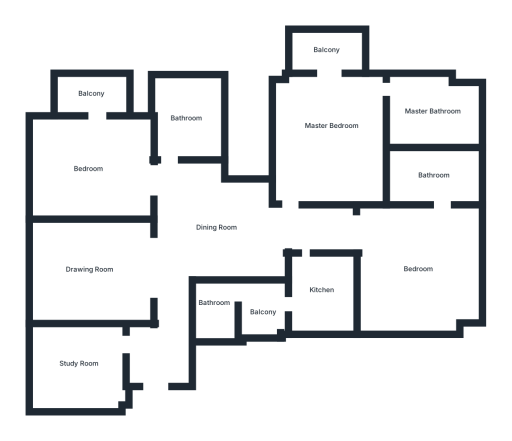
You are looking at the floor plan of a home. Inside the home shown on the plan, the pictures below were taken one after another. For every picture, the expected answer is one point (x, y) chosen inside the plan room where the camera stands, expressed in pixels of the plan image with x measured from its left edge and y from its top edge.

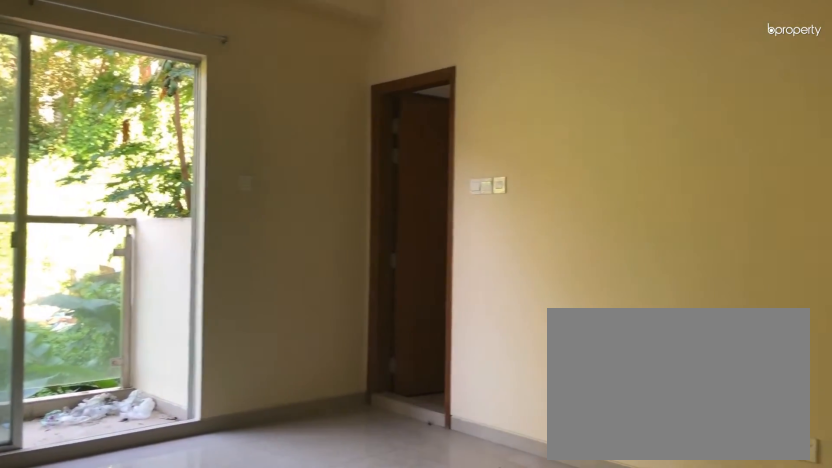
(333, 126)
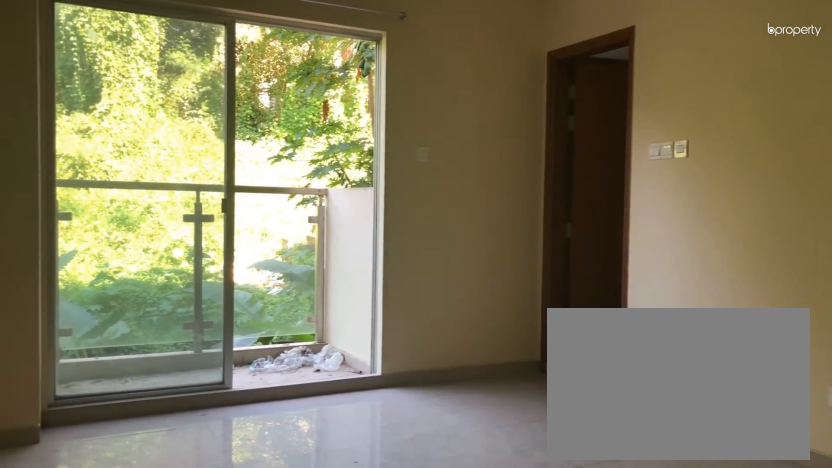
(333, 126)
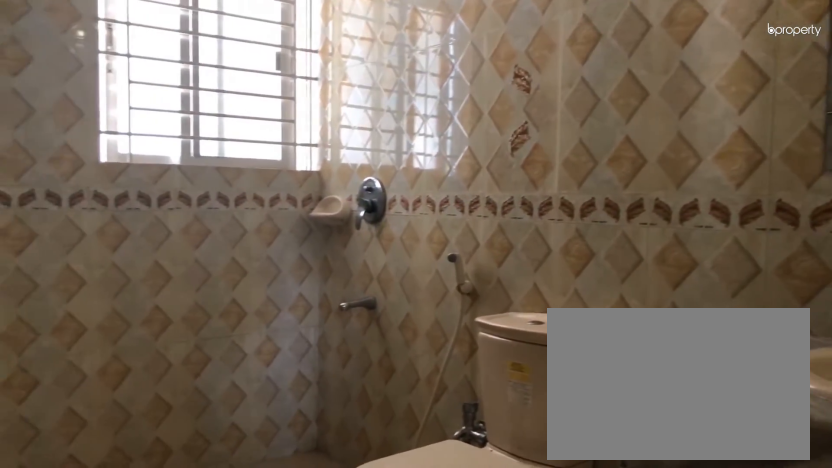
(432, 111)
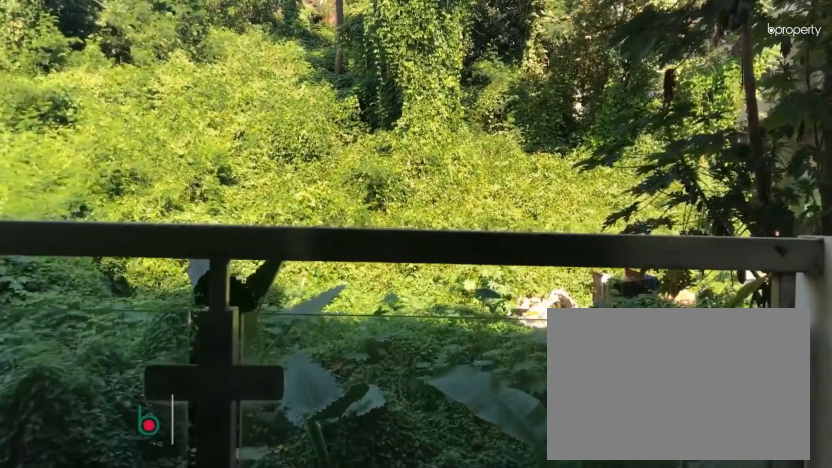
(327, 49)
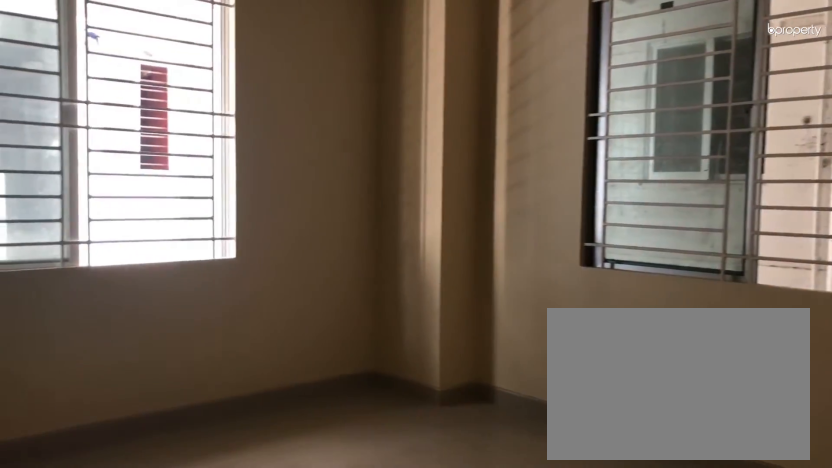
(417, 268)
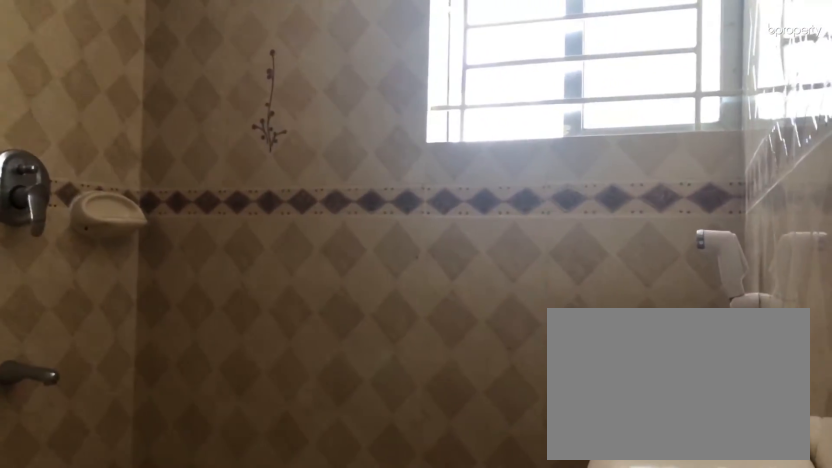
(434, 175)
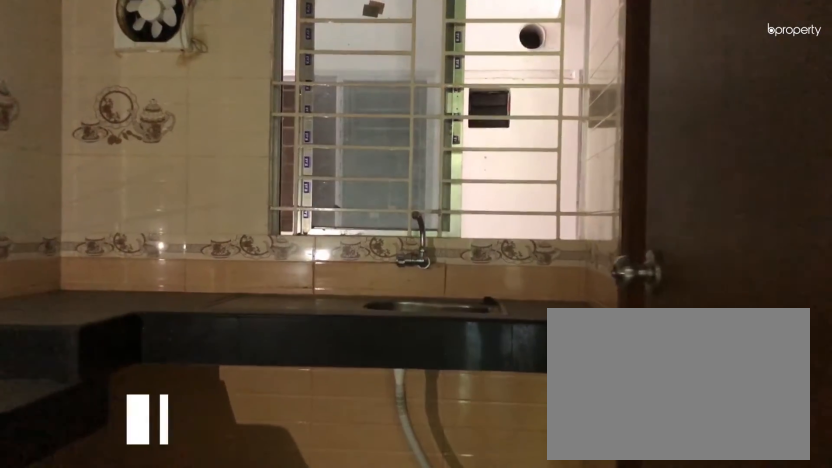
(323, 291)
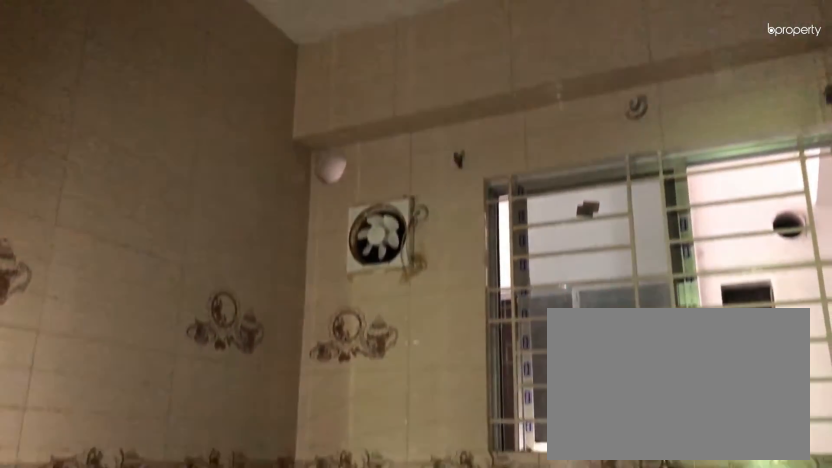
(322, 292)
